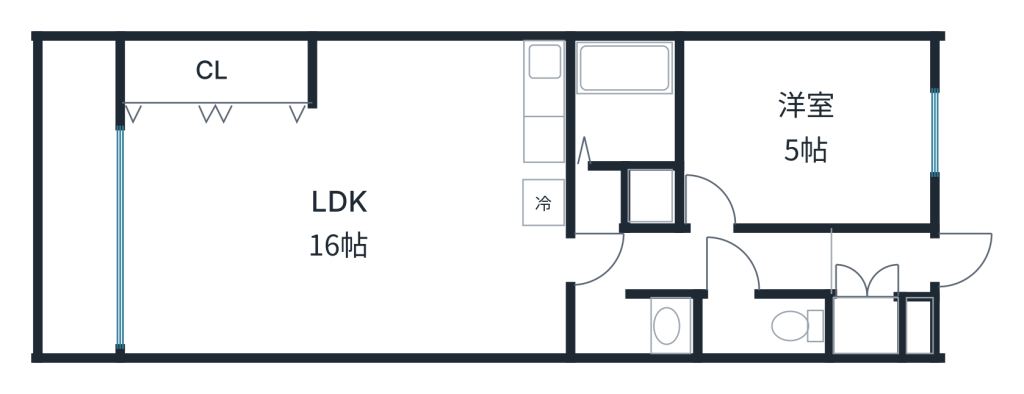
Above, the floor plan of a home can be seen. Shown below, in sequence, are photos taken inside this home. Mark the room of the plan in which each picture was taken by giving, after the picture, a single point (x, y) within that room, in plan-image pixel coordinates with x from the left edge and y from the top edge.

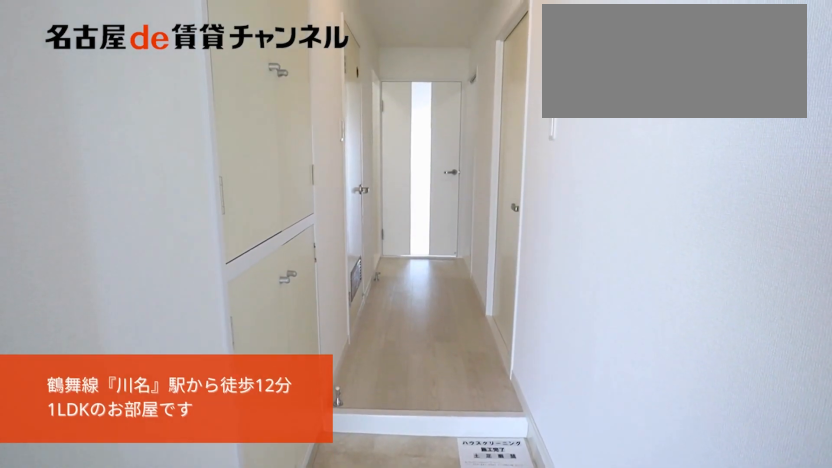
(883, 264)
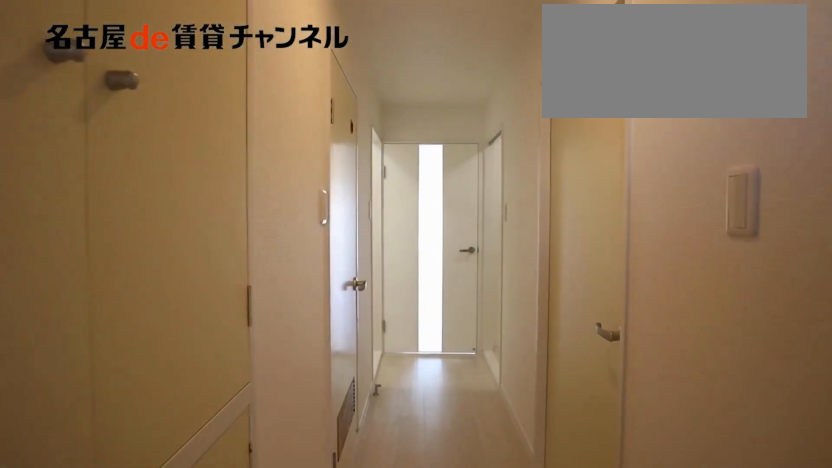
(883, 264)
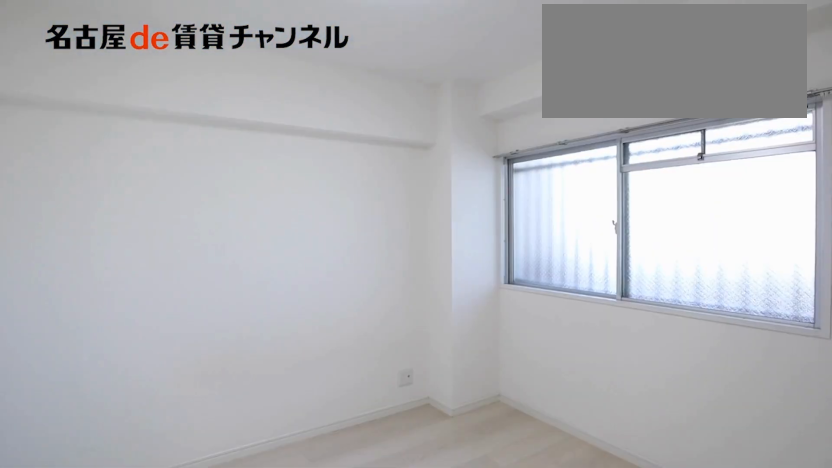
(808, 134)
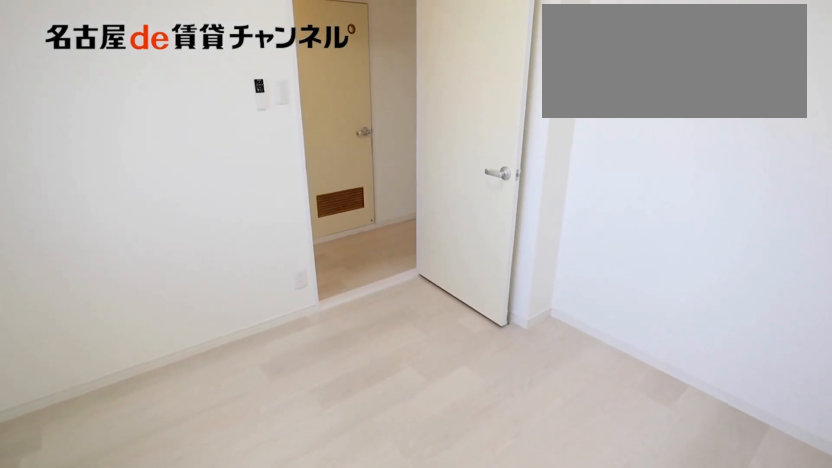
(808, 134)
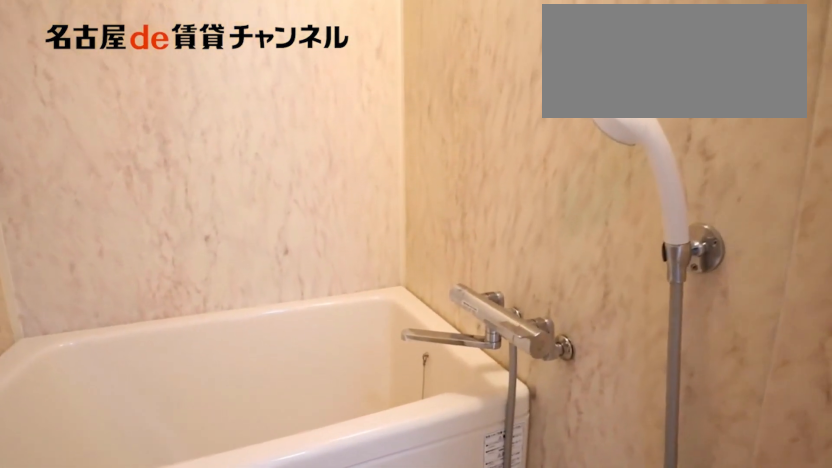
(624, 101)
